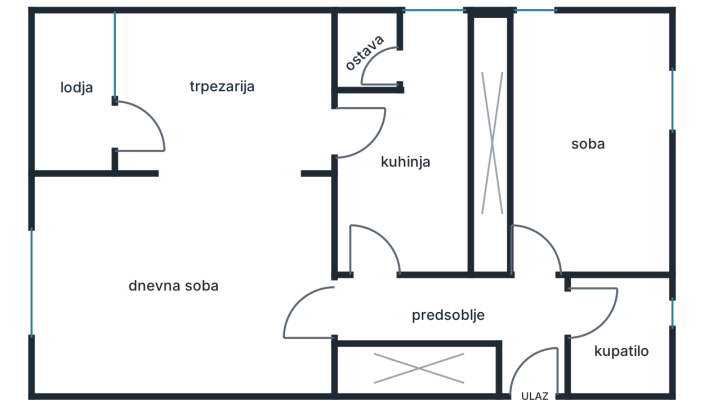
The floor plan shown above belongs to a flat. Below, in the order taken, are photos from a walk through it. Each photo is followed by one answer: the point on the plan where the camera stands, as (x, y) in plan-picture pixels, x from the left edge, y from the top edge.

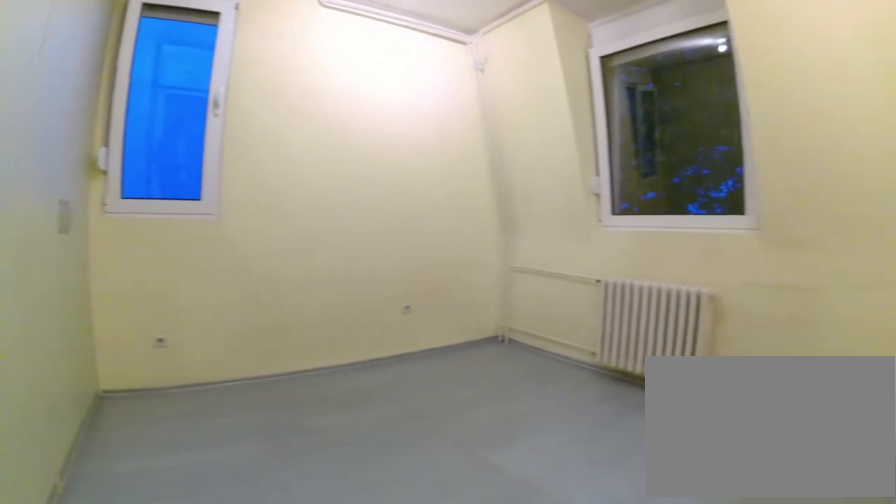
(530, 266)
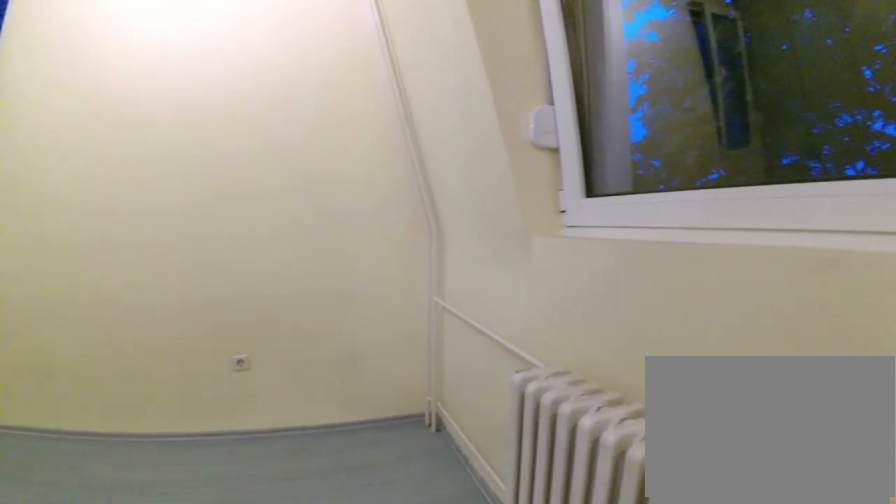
(631, 236)
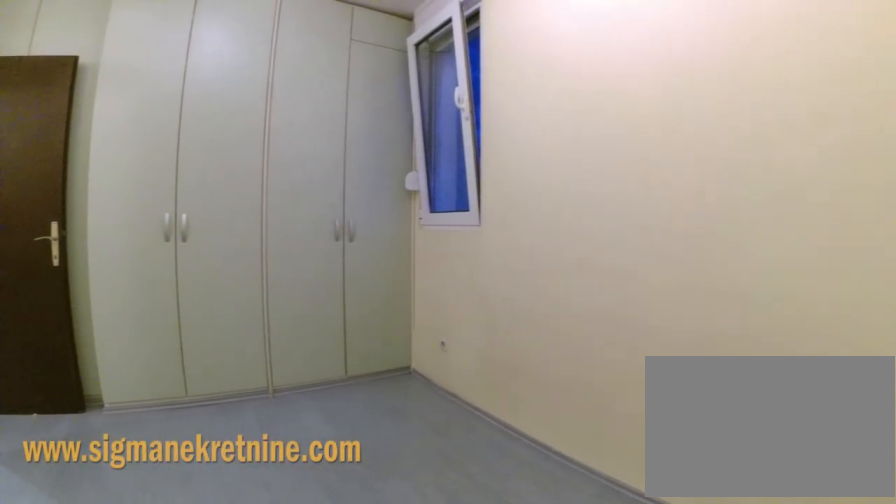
(647, 216)
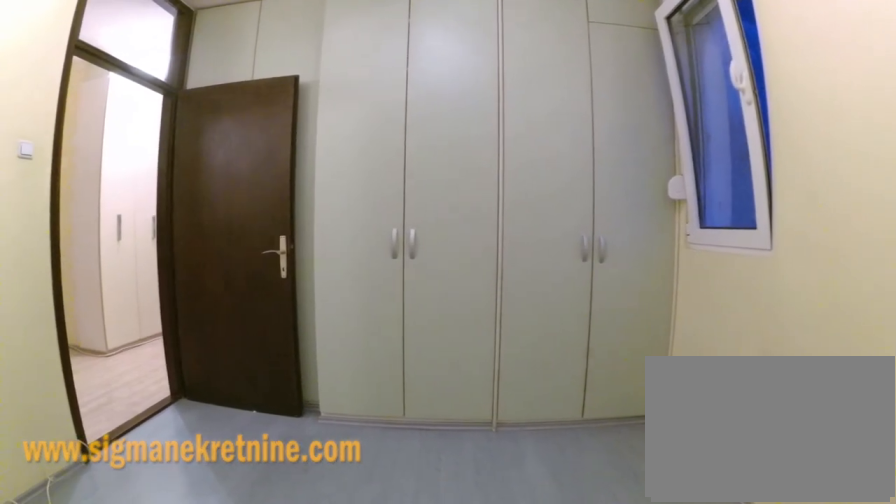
(636, 207)
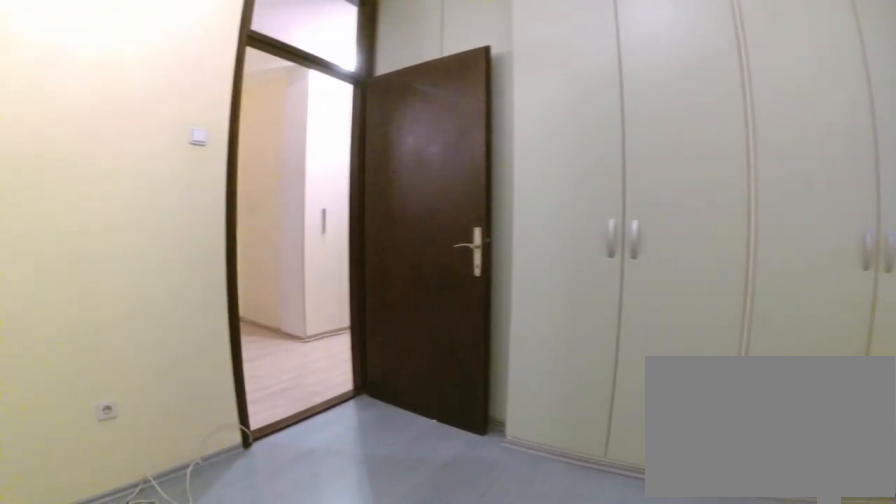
(621, 208)
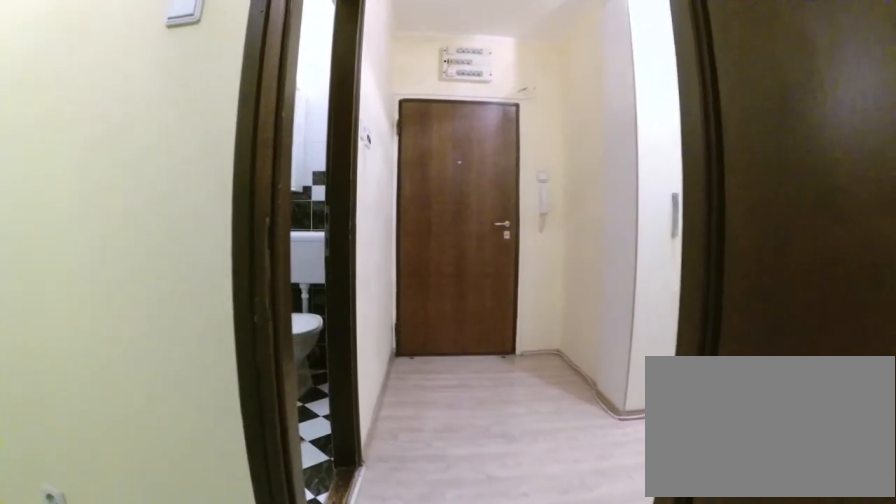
(558, 231)
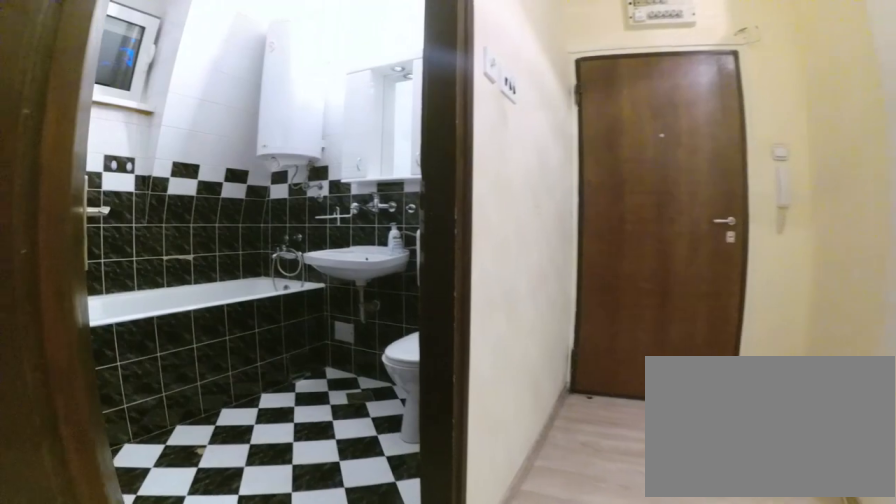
(549, 266)
